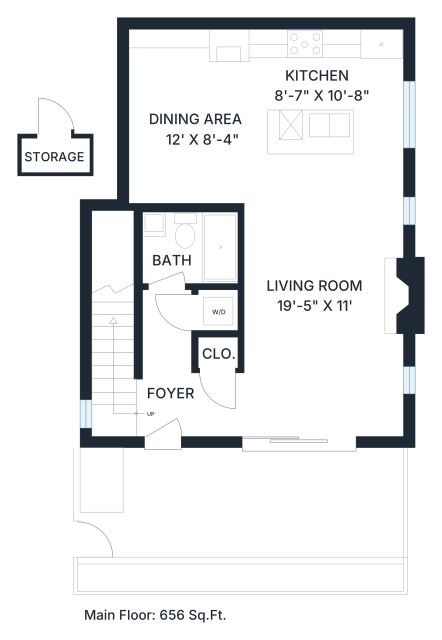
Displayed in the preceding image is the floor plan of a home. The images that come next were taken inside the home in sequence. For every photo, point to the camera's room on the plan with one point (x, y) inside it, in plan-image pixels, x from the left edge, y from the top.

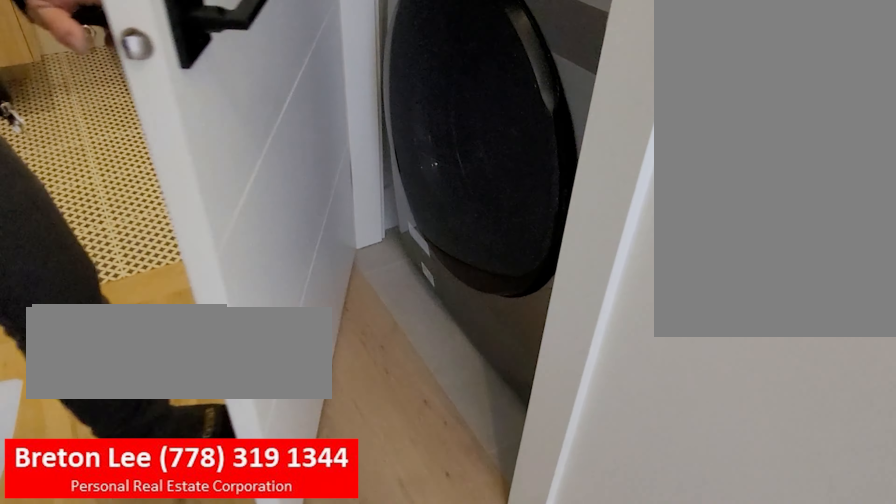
(220, 310)
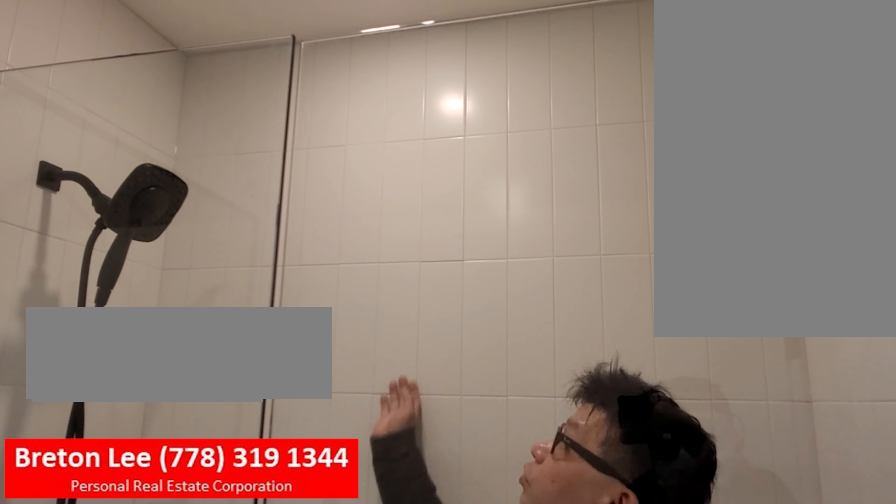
(173, 263)
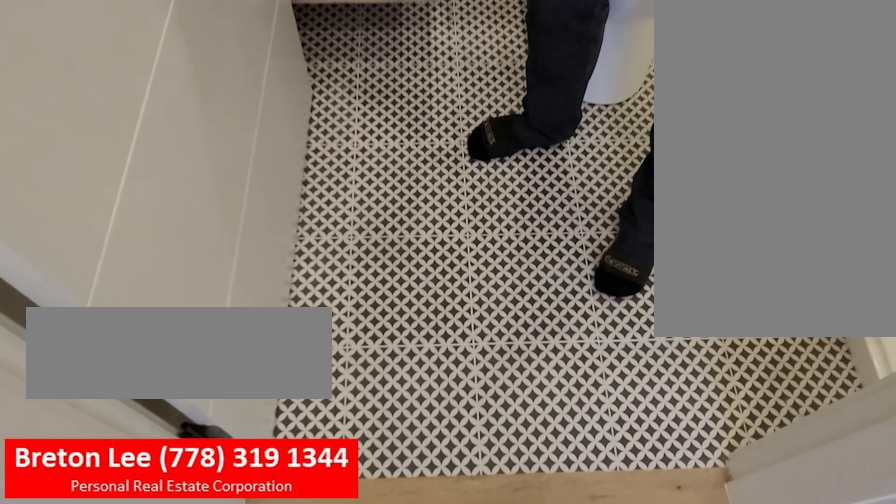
(173, 263)
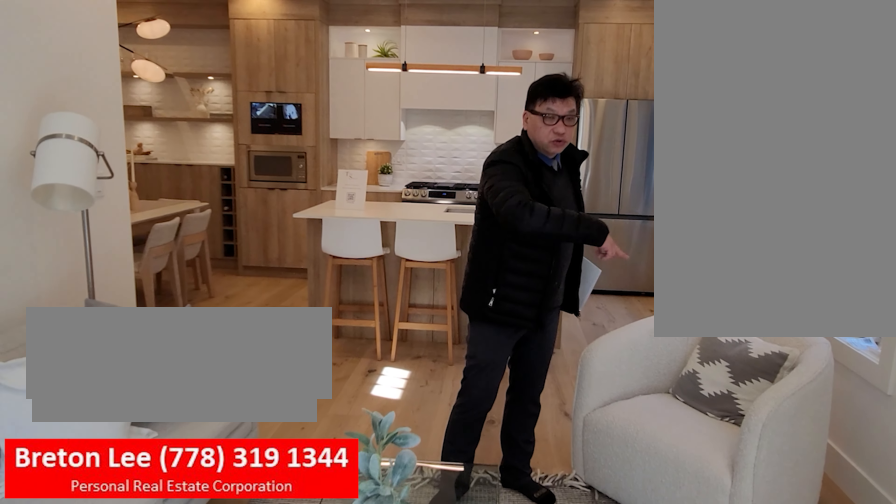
(311, 345)
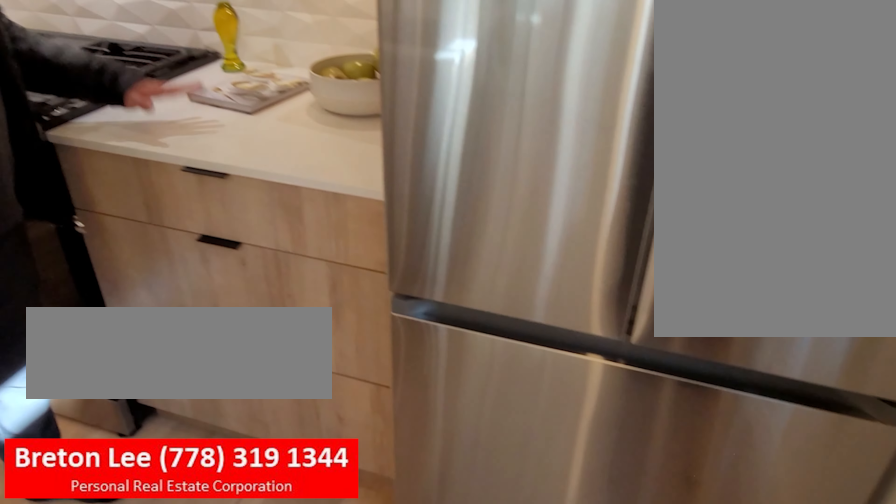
(378, 123)
